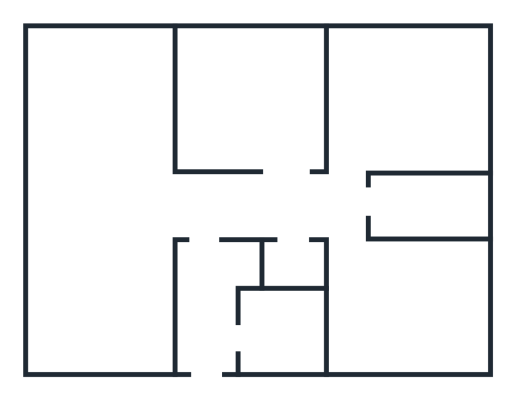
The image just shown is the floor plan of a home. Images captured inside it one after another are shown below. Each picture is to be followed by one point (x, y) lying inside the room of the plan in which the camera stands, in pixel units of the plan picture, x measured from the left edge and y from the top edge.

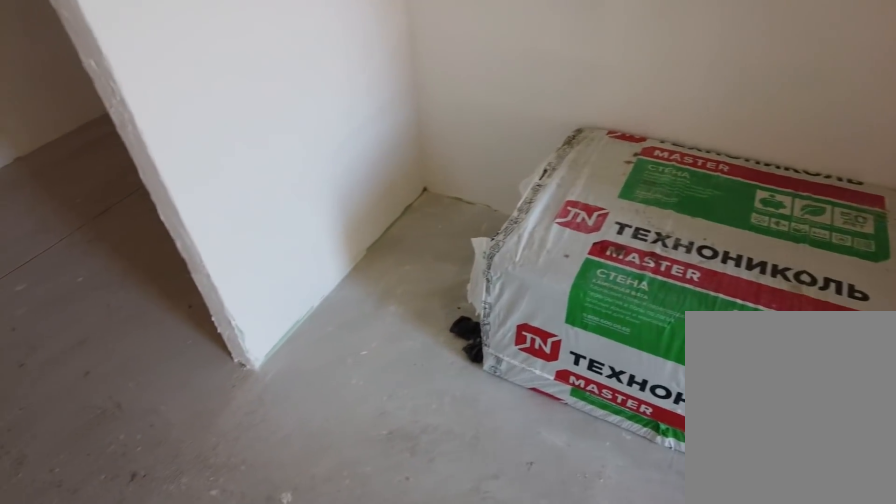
(202, 280)
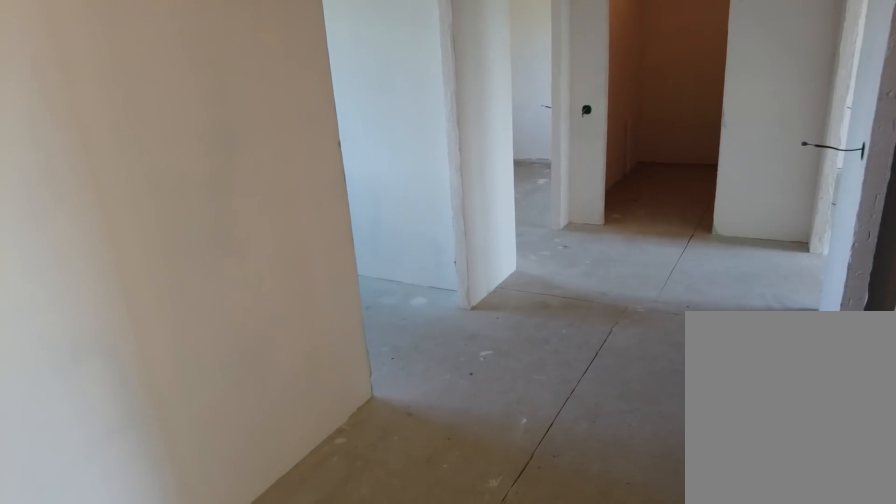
(207, 223)
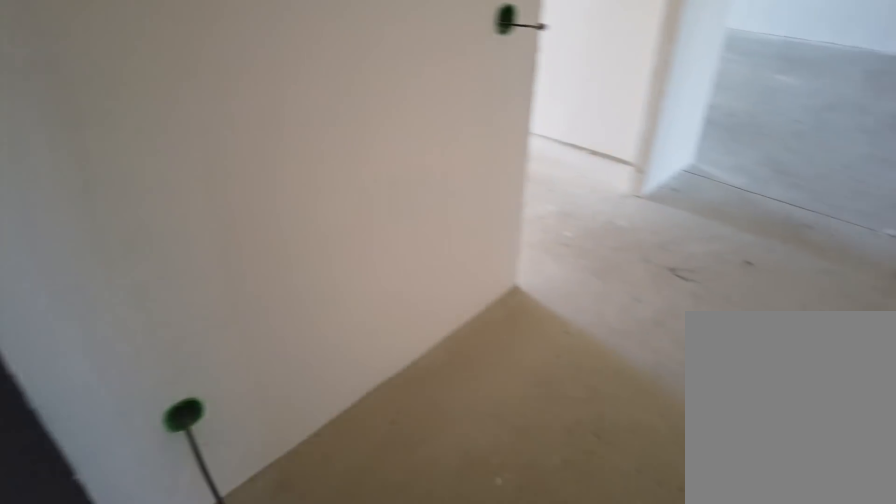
(300, 218)
